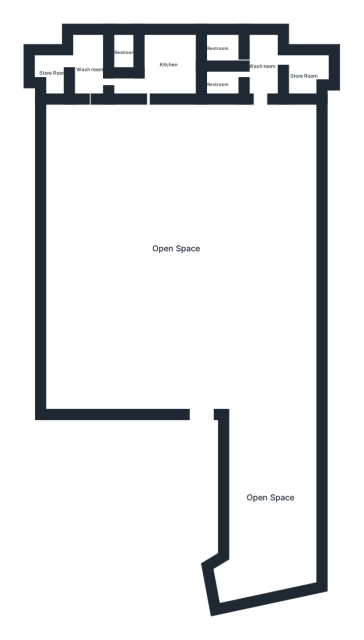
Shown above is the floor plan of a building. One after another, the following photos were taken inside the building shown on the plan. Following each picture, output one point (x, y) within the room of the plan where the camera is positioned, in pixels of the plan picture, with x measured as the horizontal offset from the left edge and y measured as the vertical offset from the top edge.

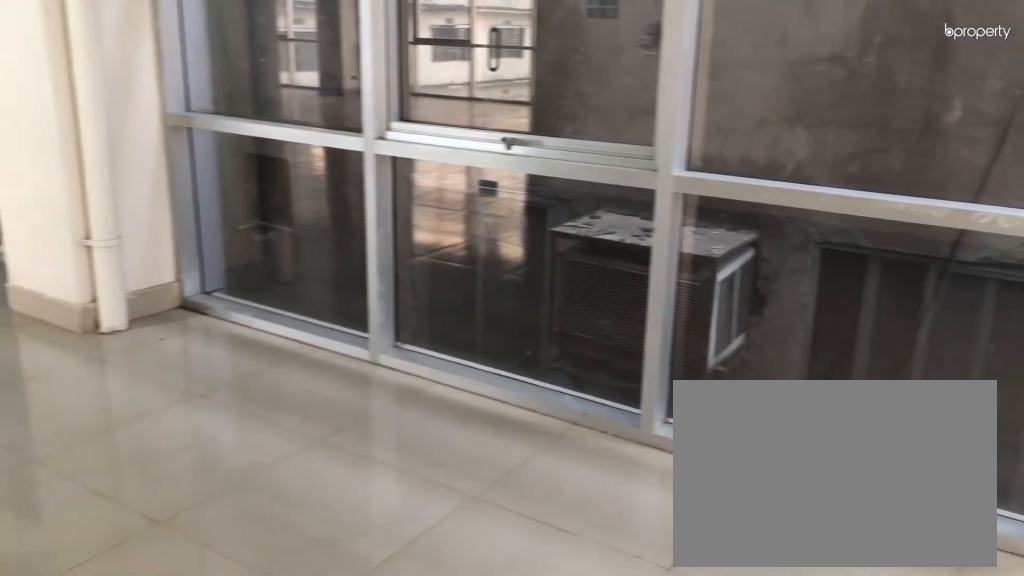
(273, 503)
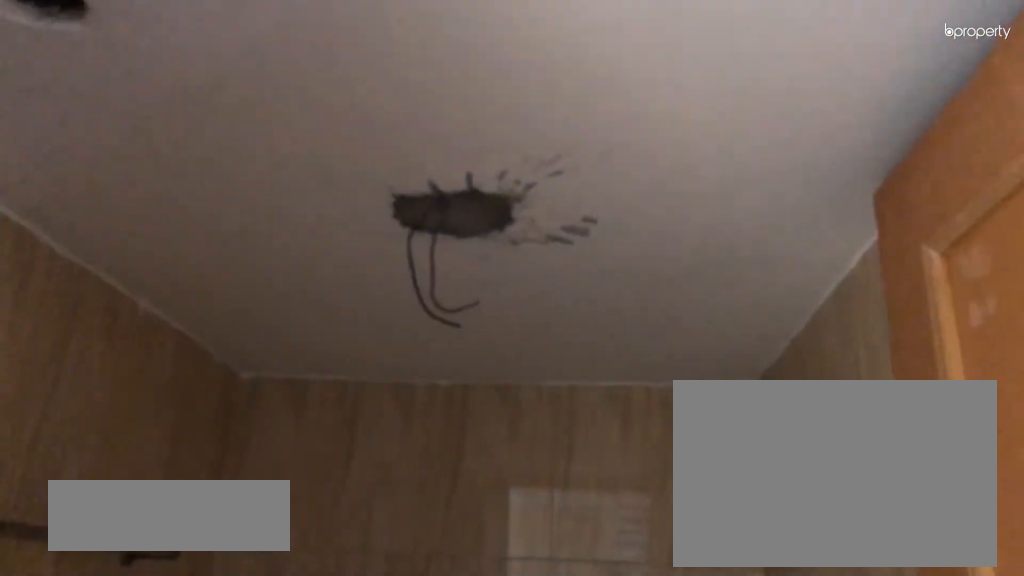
(216, 84)
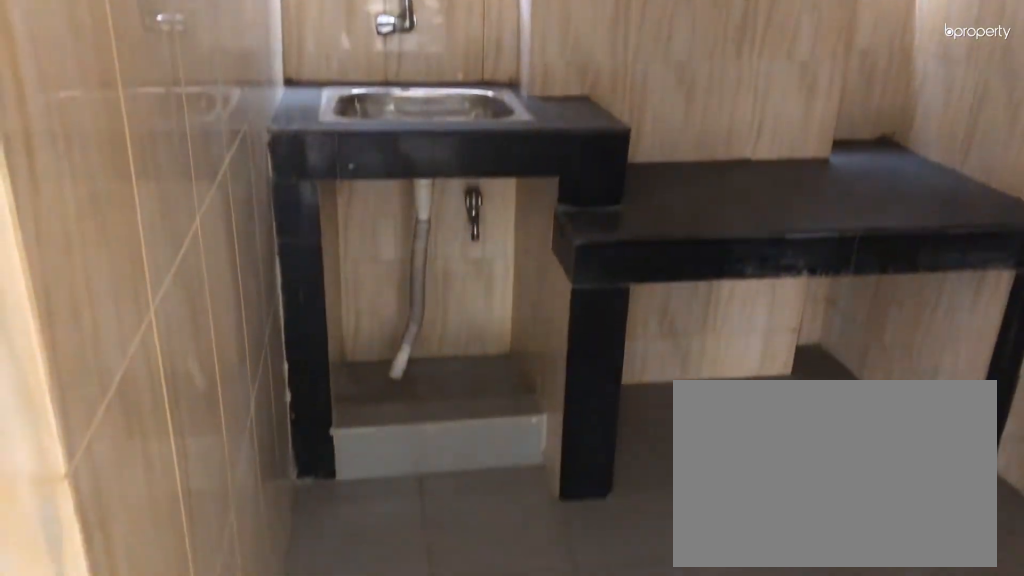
(170, 64)
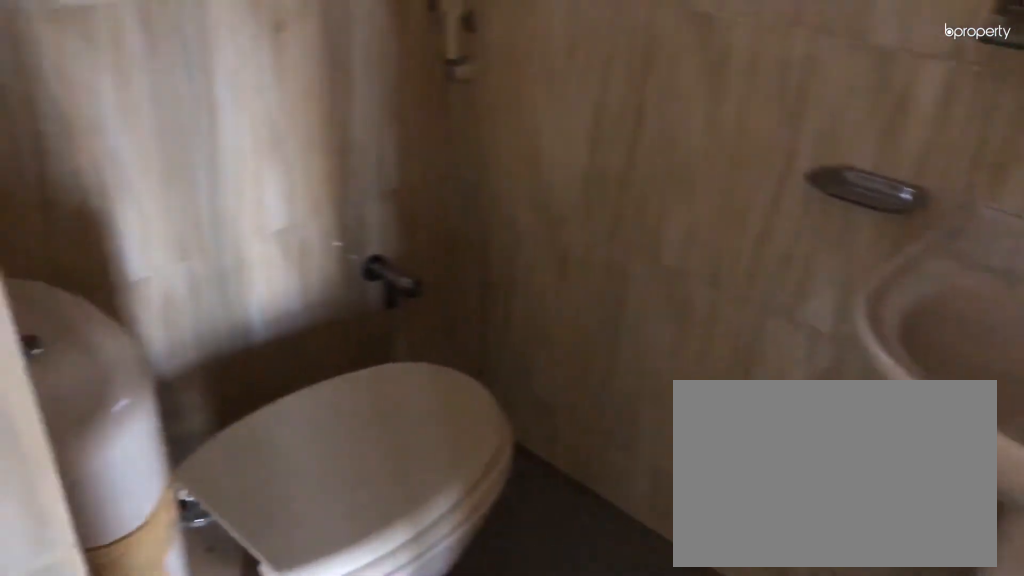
(126, 53)
